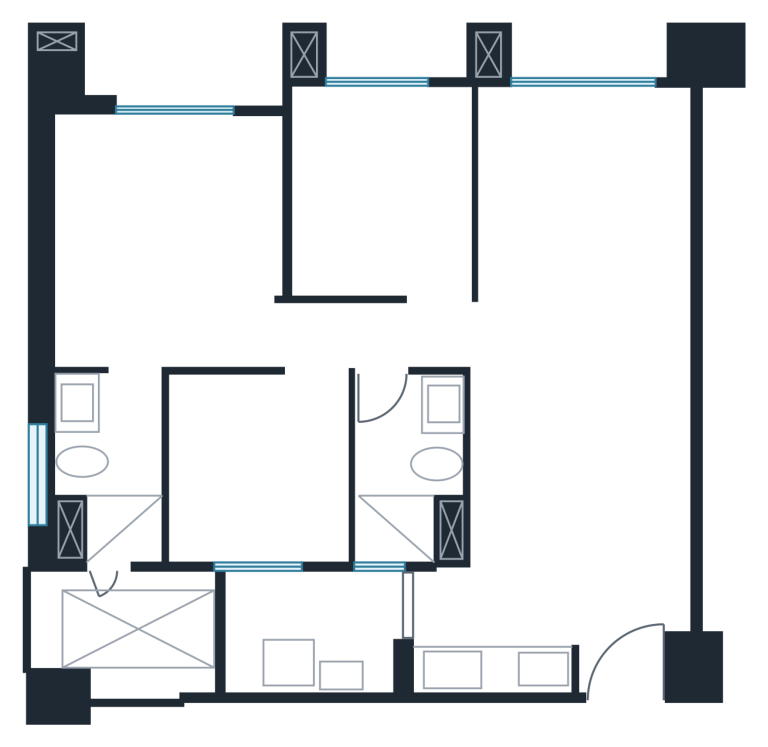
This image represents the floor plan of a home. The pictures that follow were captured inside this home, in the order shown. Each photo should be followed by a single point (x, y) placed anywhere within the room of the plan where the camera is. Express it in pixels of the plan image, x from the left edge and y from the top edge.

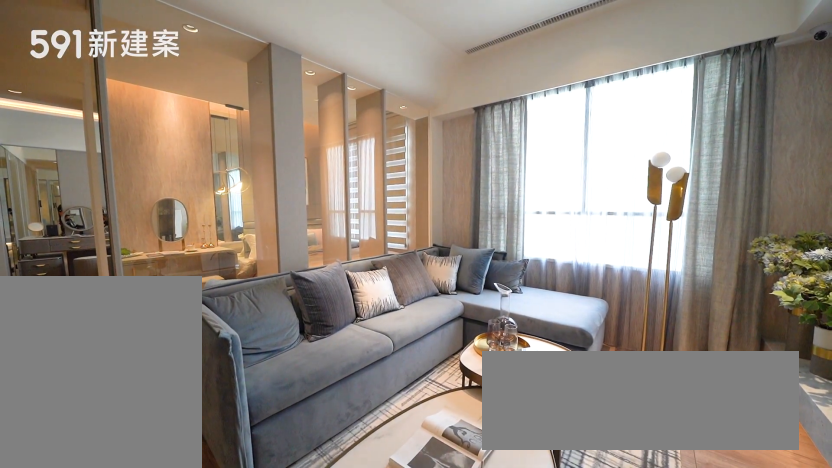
(580, 188)
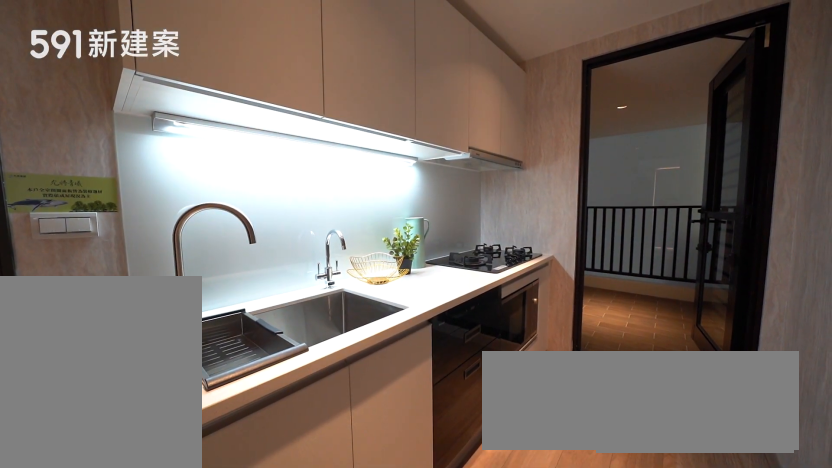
(488, 633)
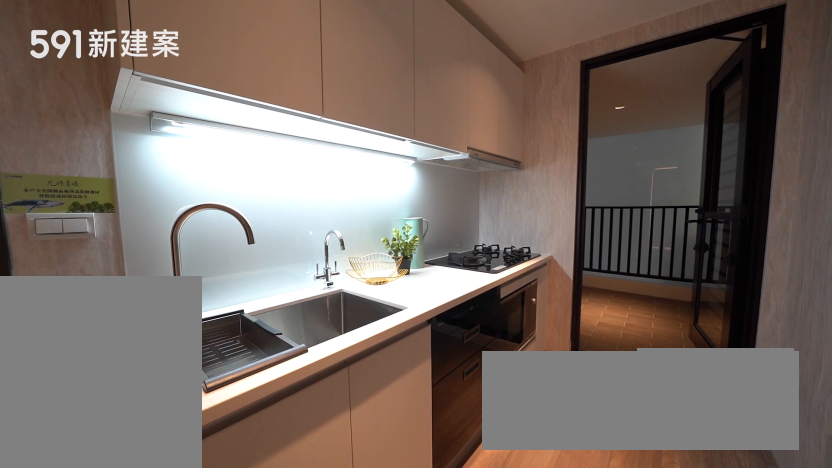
(488, 633)
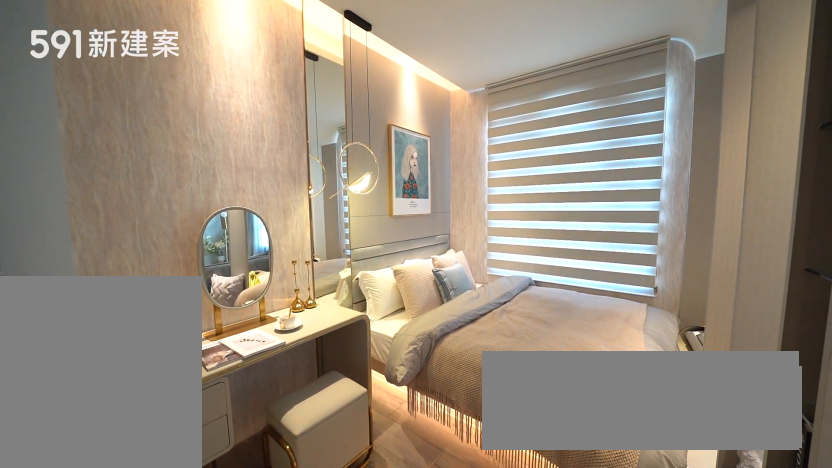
(380, 187)
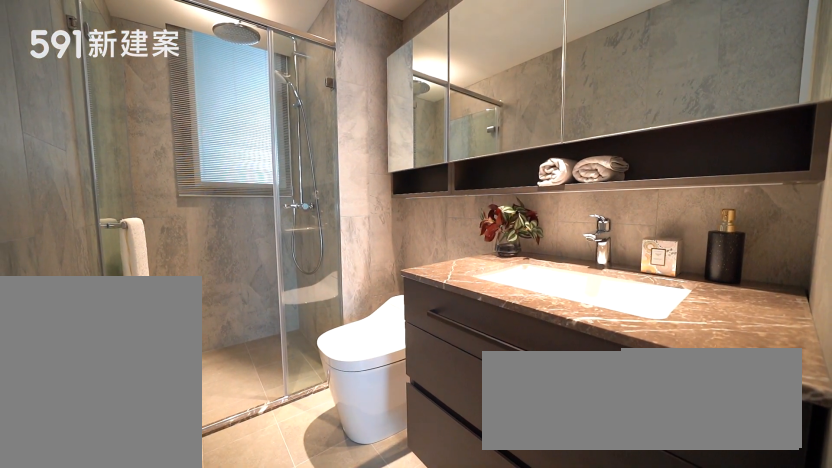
(104, 475)
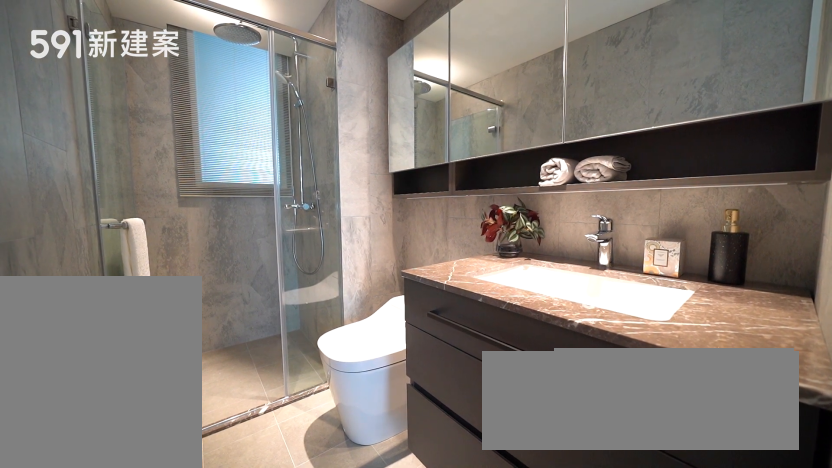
(104, 475)
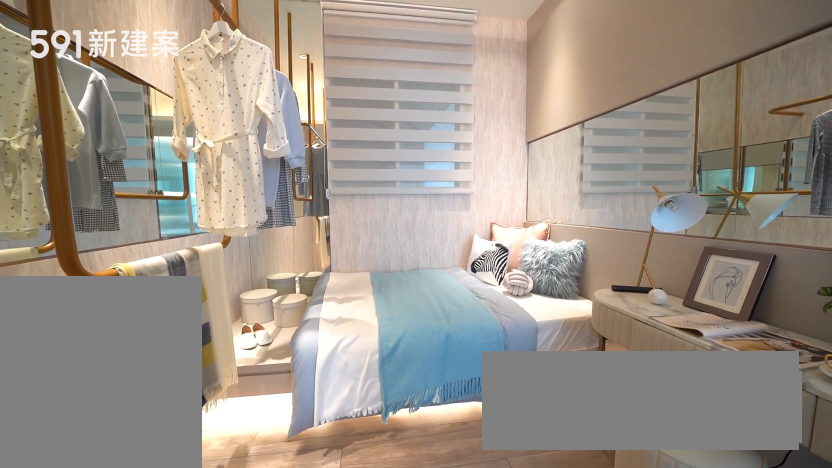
(257, 472)
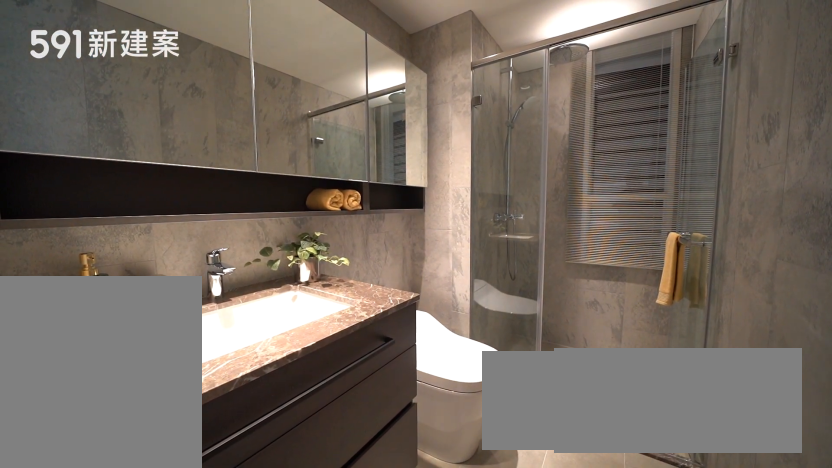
(406, 475)
